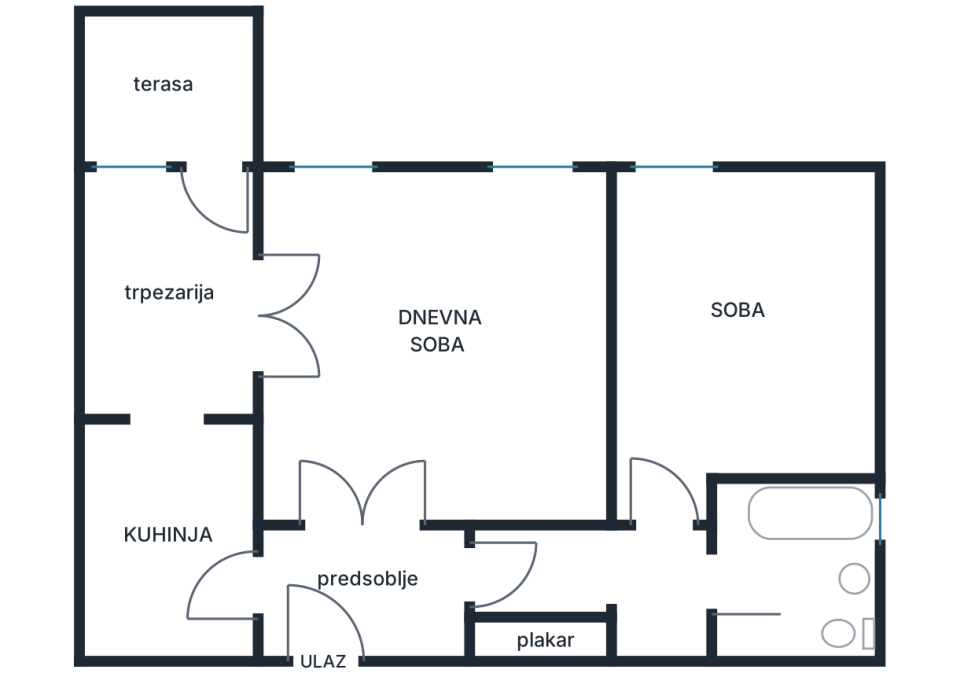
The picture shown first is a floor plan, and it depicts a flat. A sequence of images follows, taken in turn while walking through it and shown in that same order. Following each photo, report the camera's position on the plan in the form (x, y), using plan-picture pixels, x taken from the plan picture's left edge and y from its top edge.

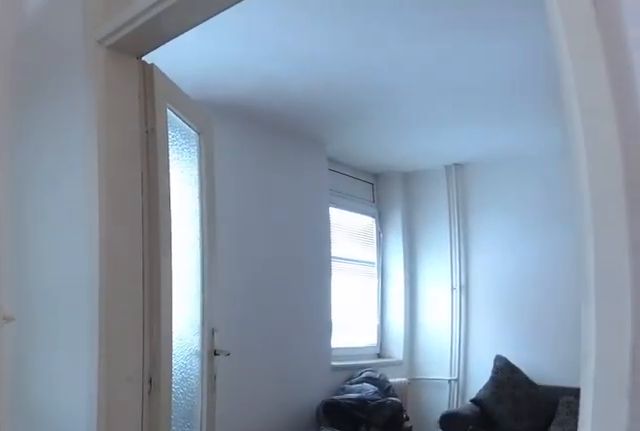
(185, 367)
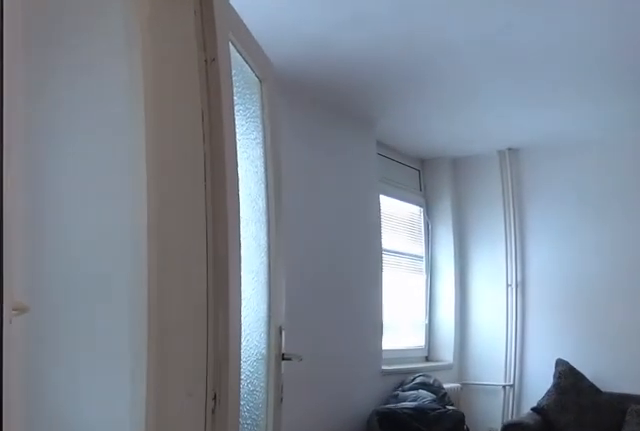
(186, 328)
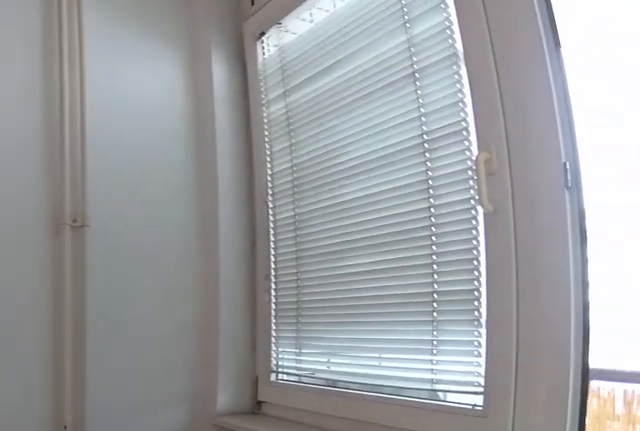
(209, 238)
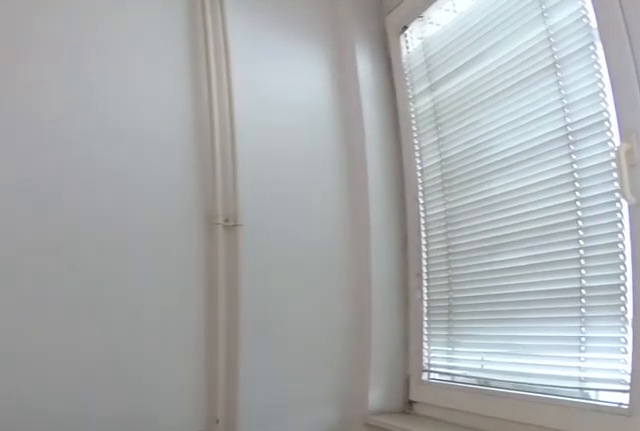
(208, 232)
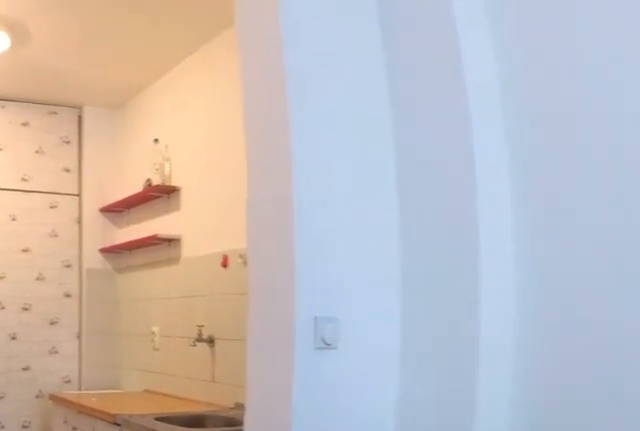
(219, 306)
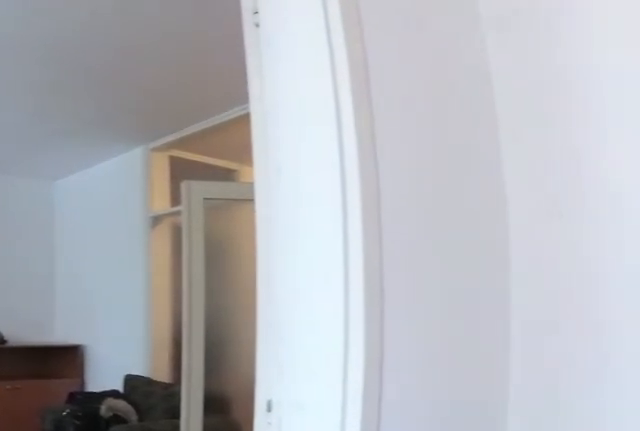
(198, 323)
